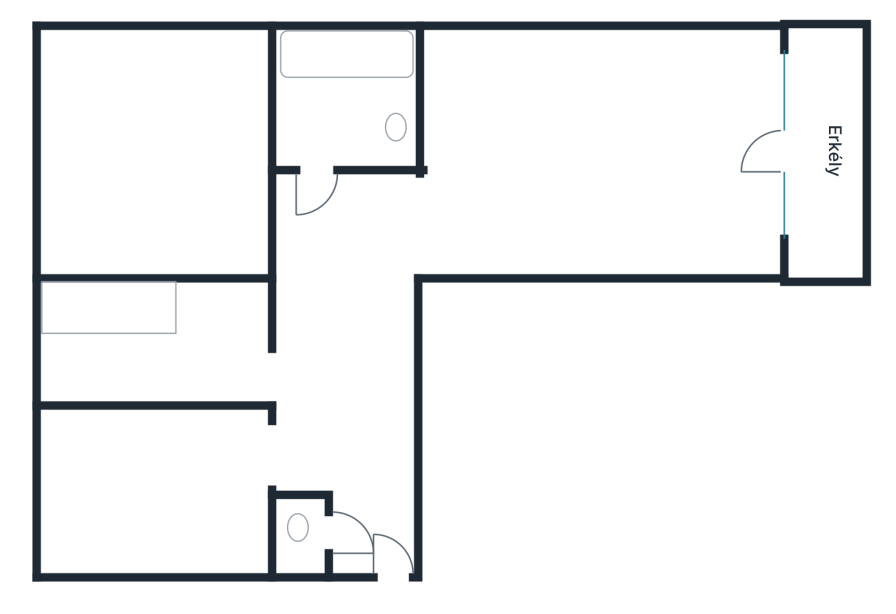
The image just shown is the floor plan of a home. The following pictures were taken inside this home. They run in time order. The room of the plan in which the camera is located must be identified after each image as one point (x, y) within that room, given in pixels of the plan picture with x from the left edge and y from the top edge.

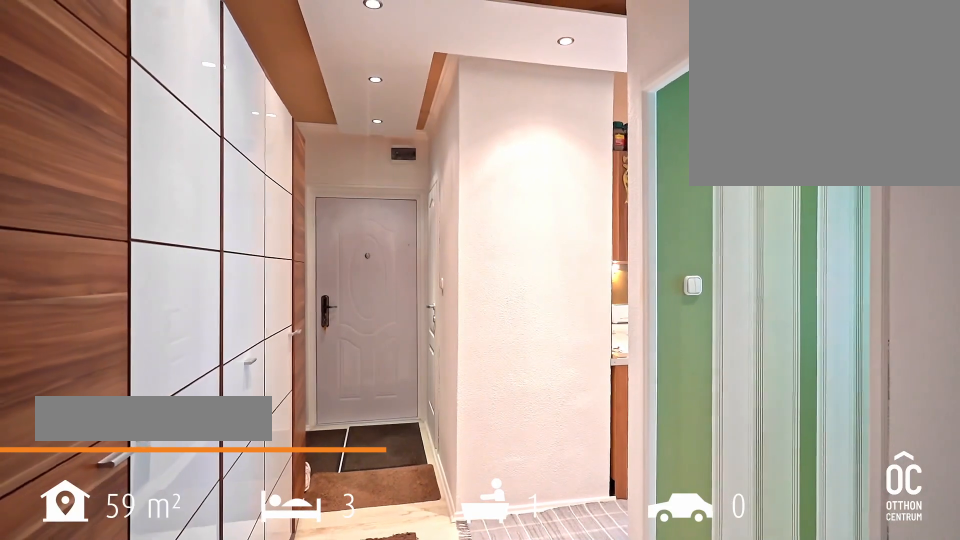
(356, 529)
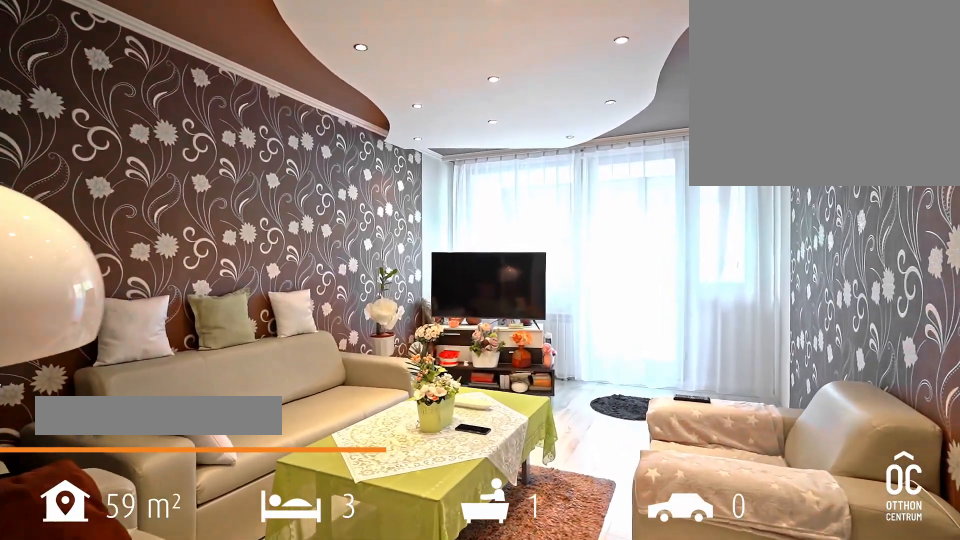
(690, 151)
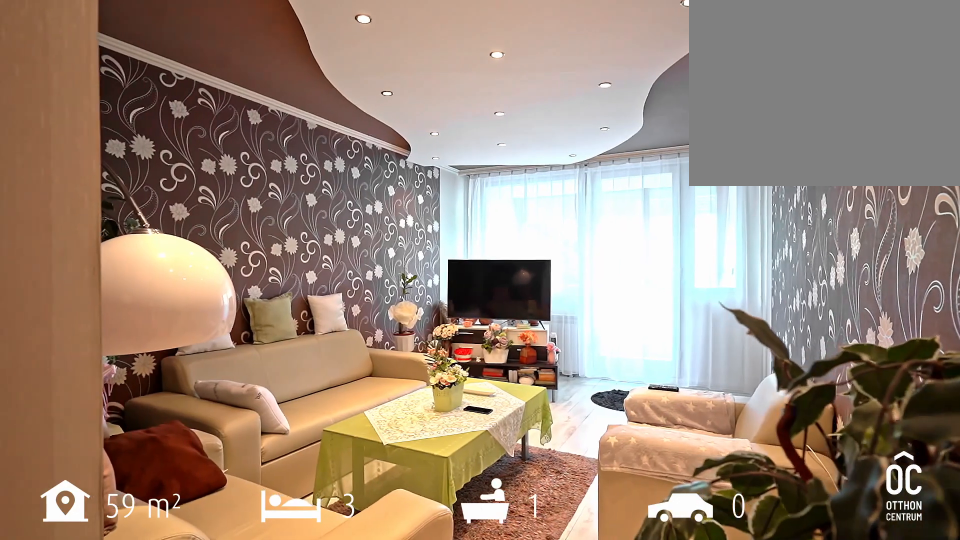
(690, 151)
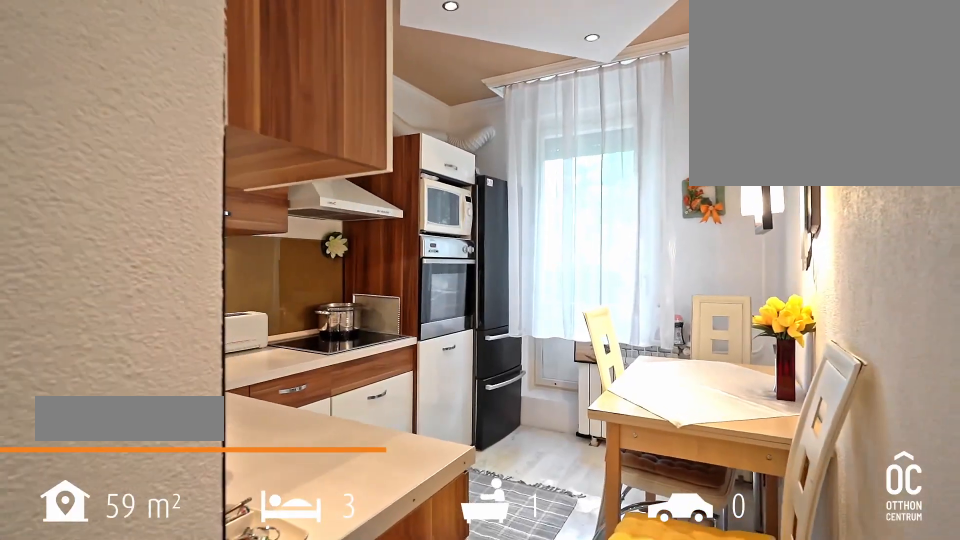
(146, 502)
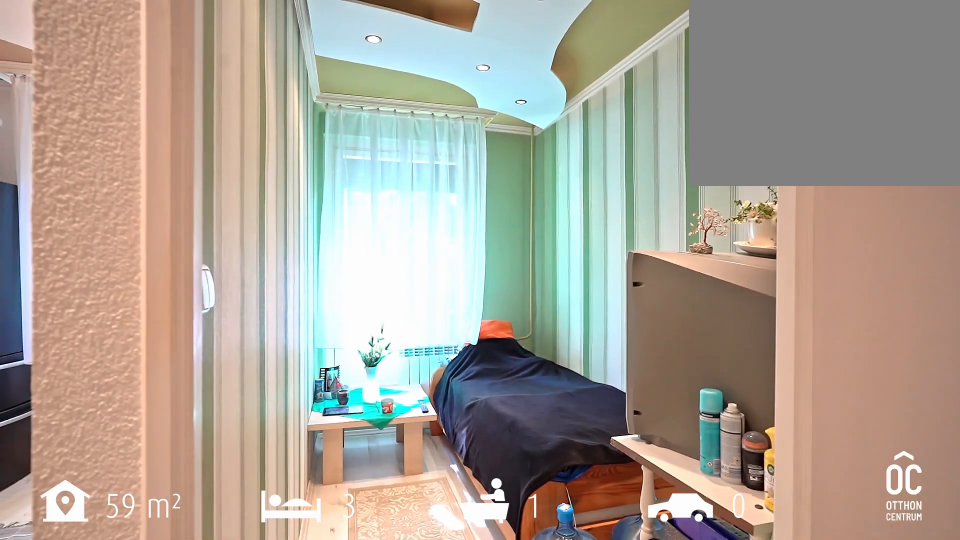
(146, 330)
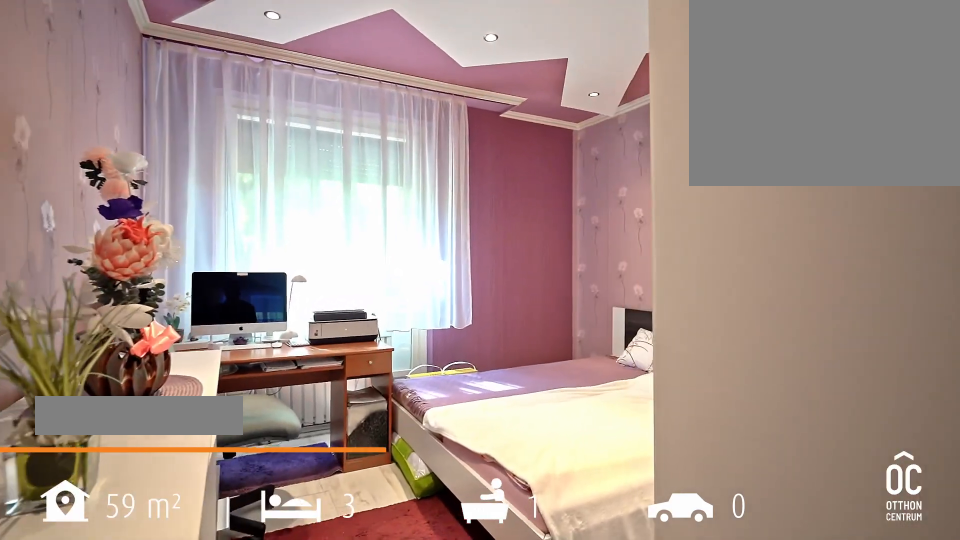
(179, 148)
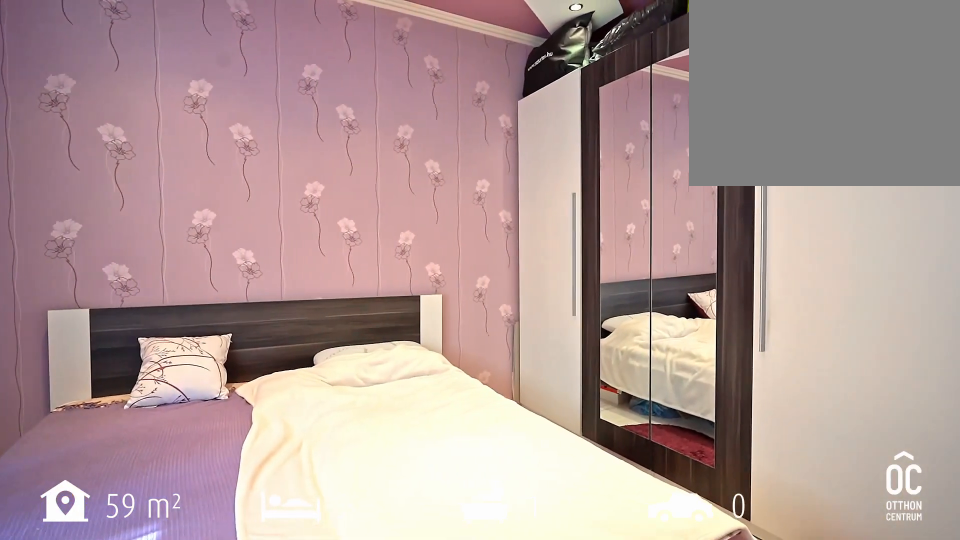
(179, 148)
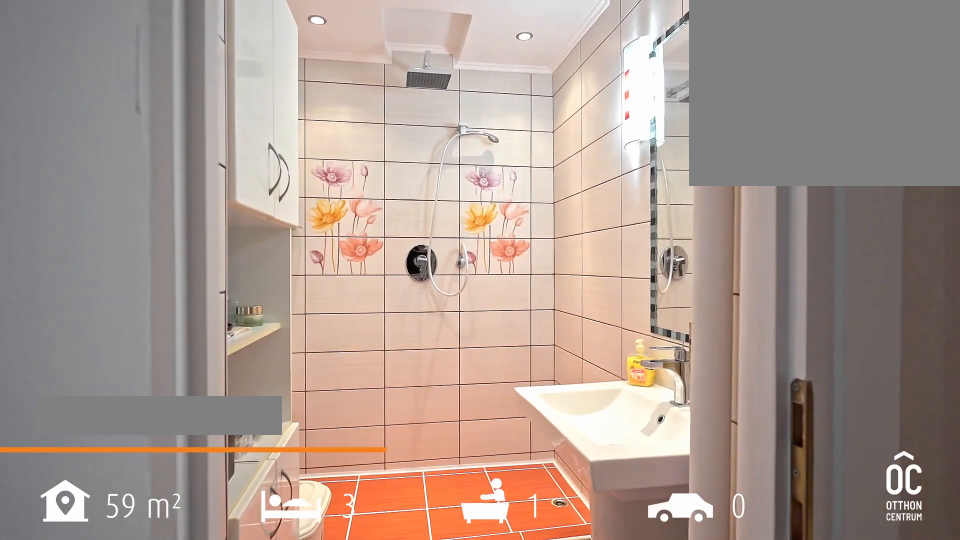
(356, 103)
